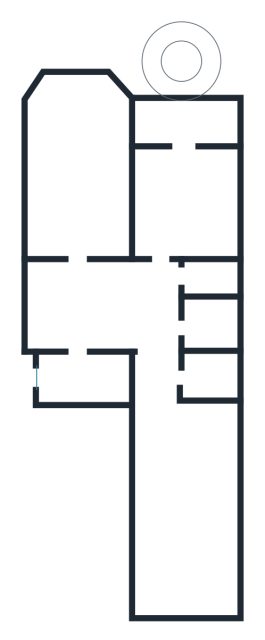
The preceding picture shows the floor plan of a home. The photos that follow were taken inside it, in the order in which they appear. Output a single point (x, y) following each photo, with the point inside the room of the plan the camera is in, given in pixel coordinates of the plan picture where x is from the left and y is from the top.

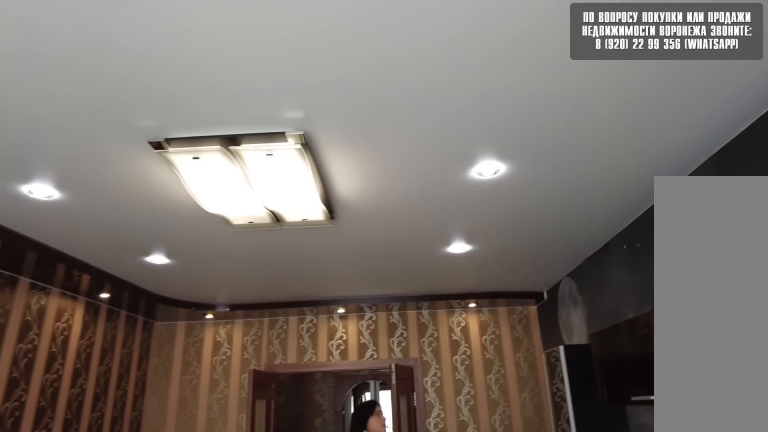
(76, 225)
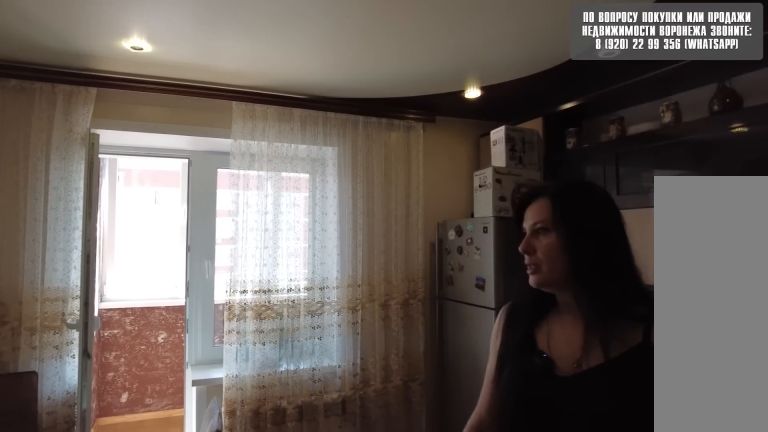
(188, 225)
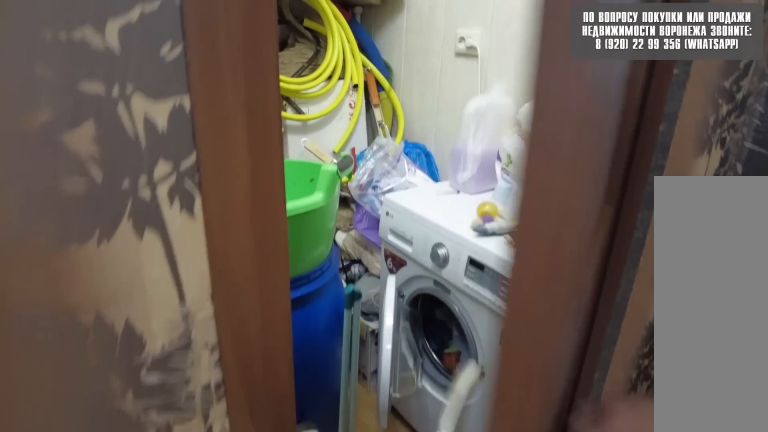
(158, 322)
